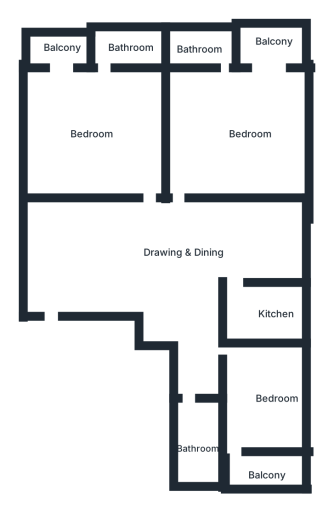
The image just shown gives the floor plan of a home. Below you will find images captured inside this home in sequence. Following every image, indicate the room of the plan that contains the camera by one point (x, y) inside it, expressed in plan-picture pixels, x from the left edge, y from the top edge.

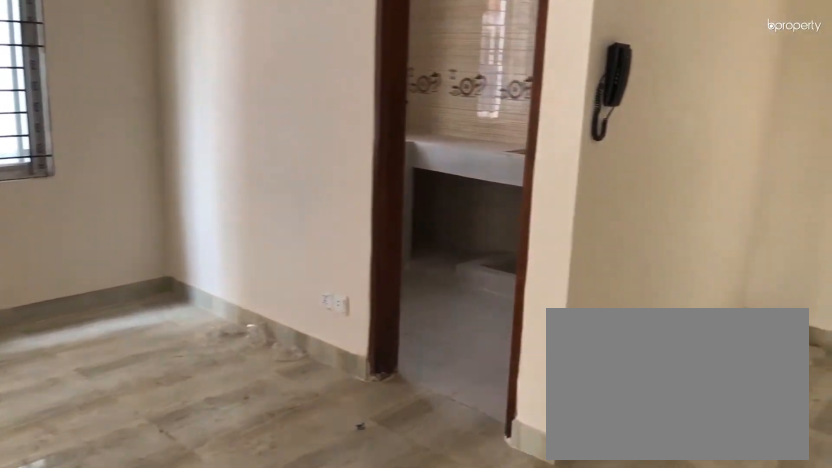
(157, 258)
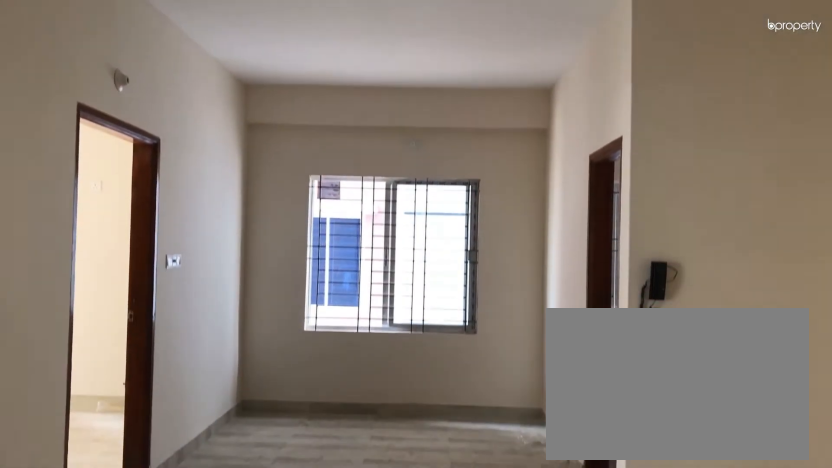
(157, 258)
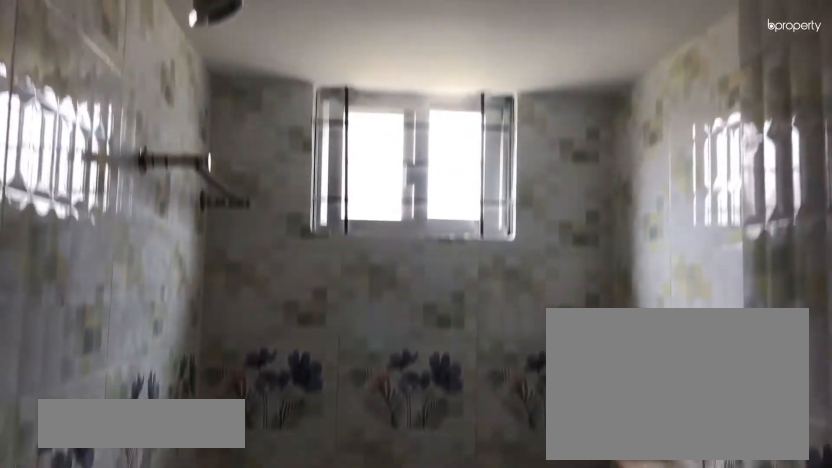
(198, 433)
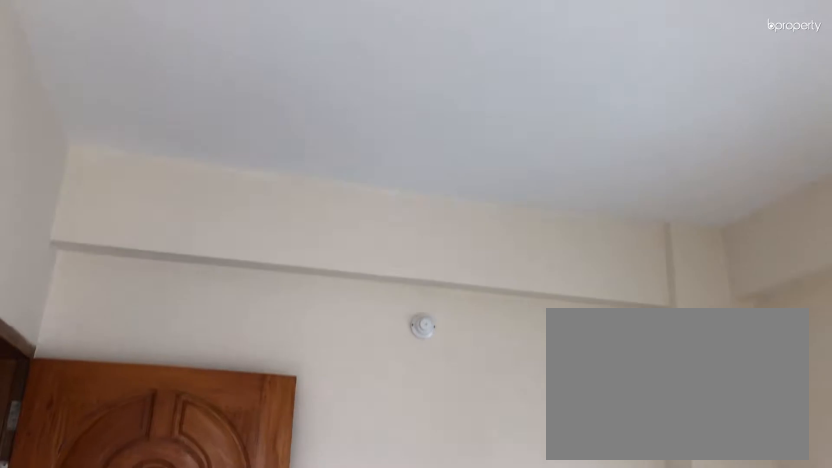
(275, 399)
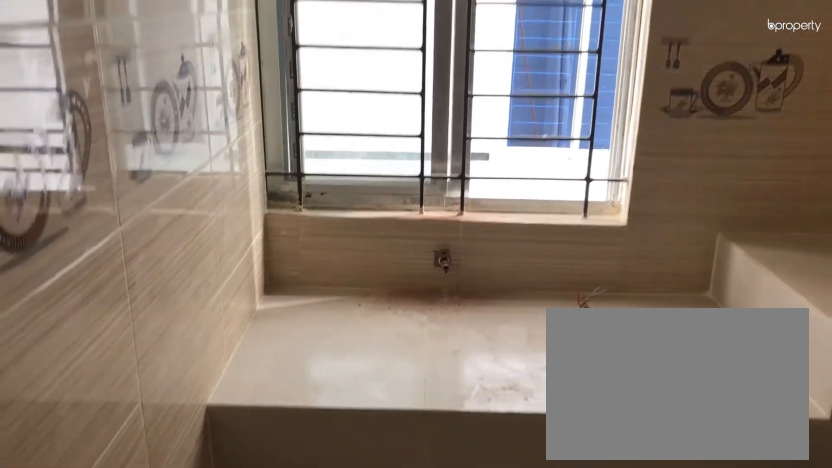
(274, 322)
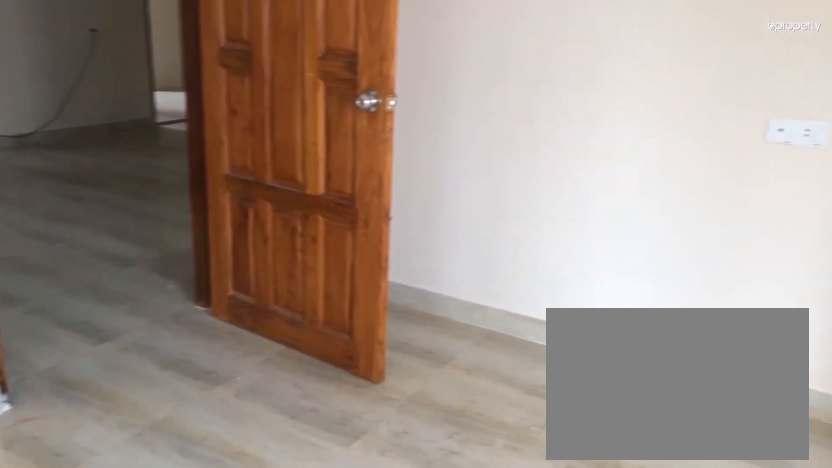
(257, 131)
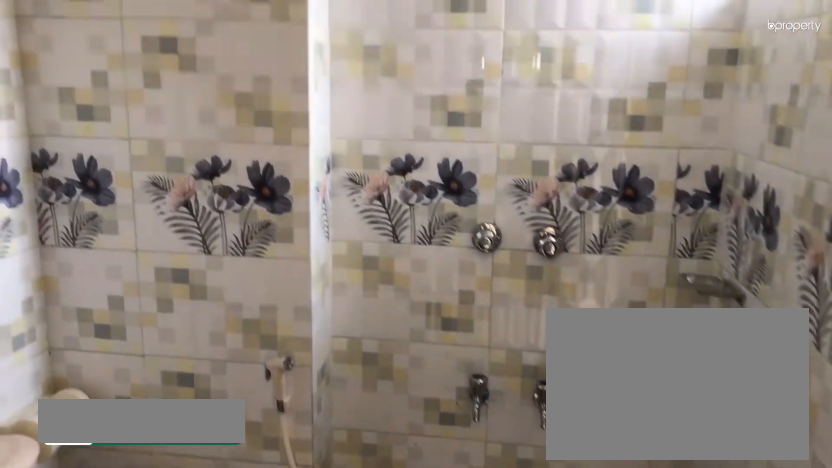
(204, 49)
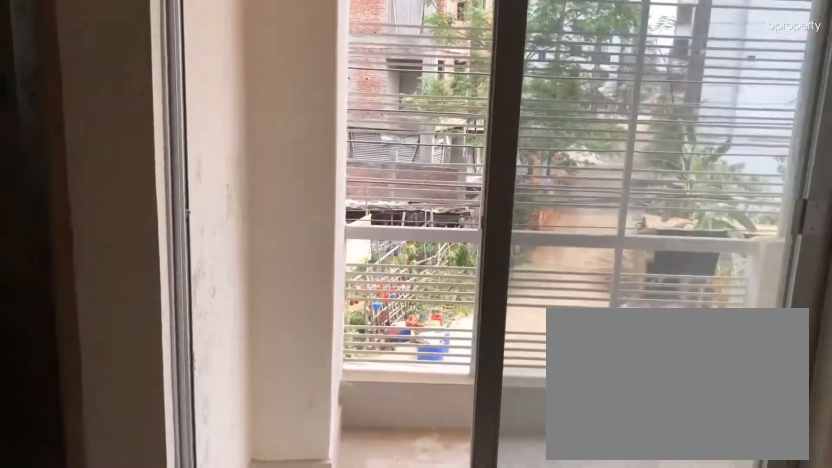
(272, 75)
